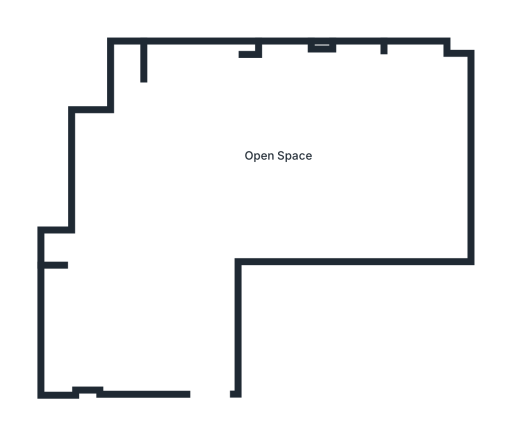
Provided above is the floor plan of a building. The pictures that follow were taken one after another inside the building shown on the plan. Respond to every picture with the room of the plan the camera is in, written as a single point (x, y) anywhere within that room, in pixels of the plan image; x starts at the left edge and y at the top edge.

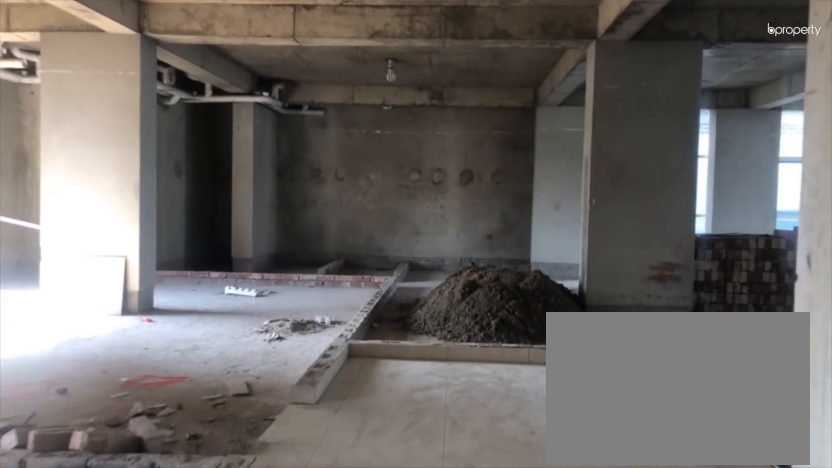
(207, 236)
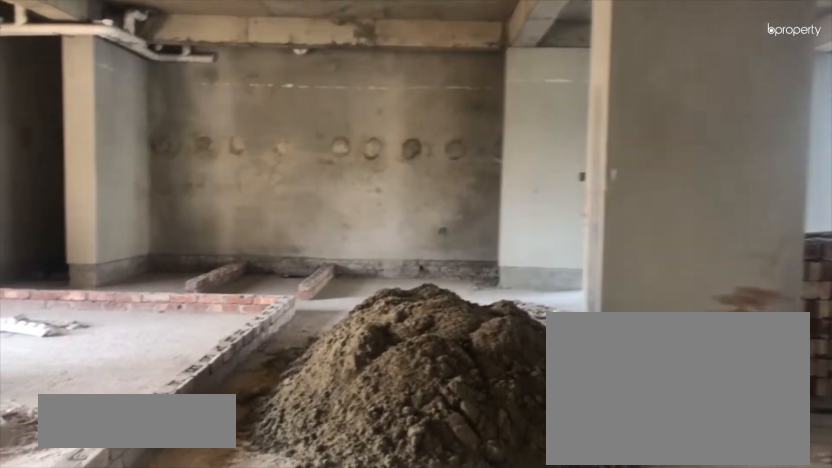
(241, 150)
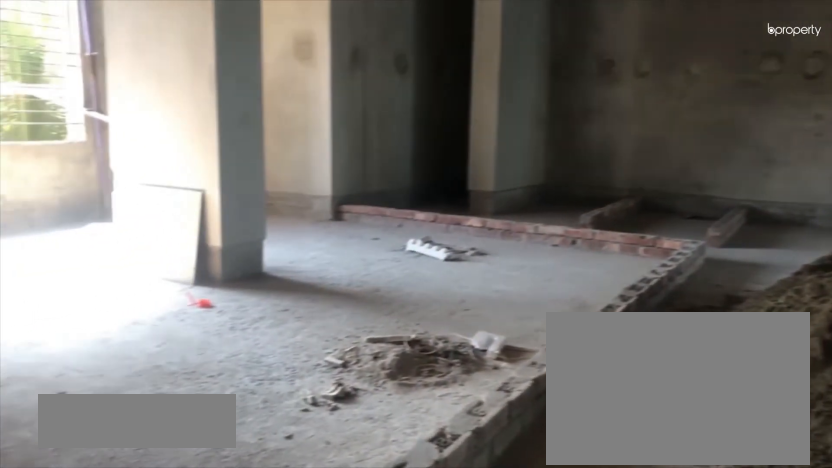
(241, 150)
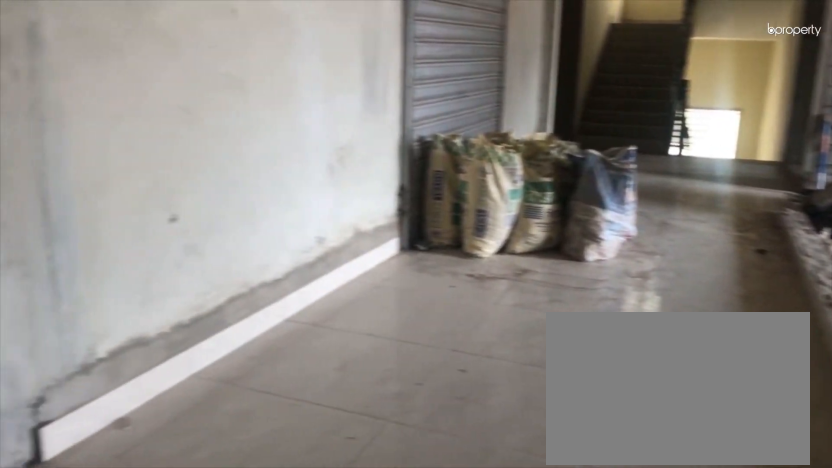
(241, 150)
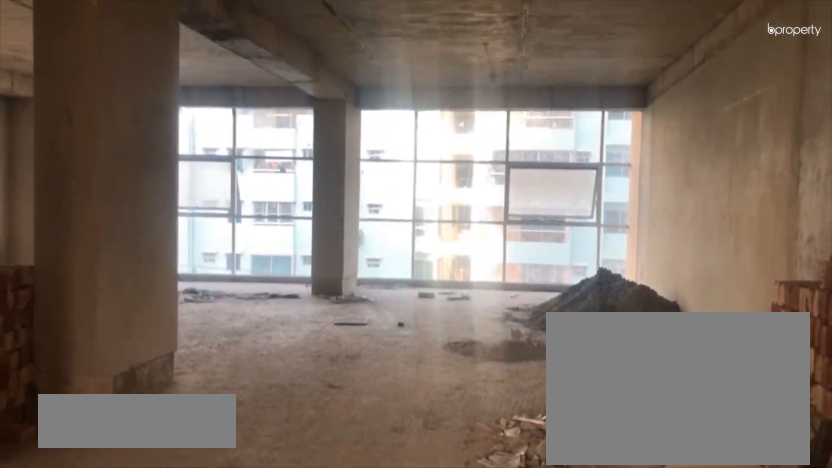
(241, 151)
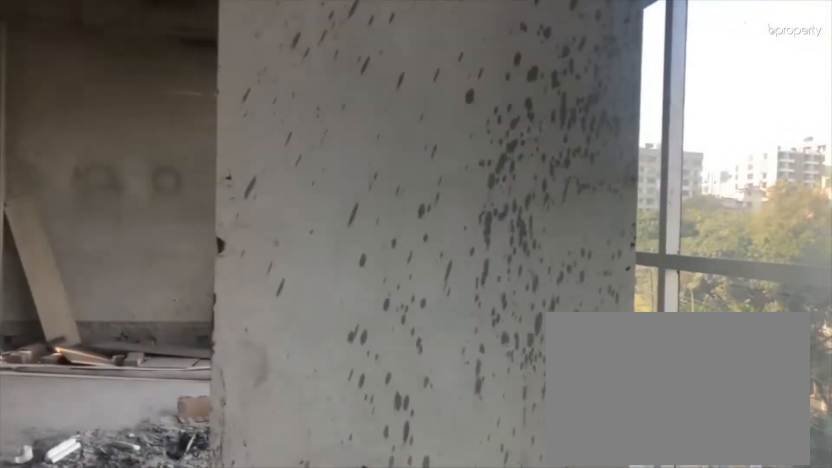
(241, 151)
